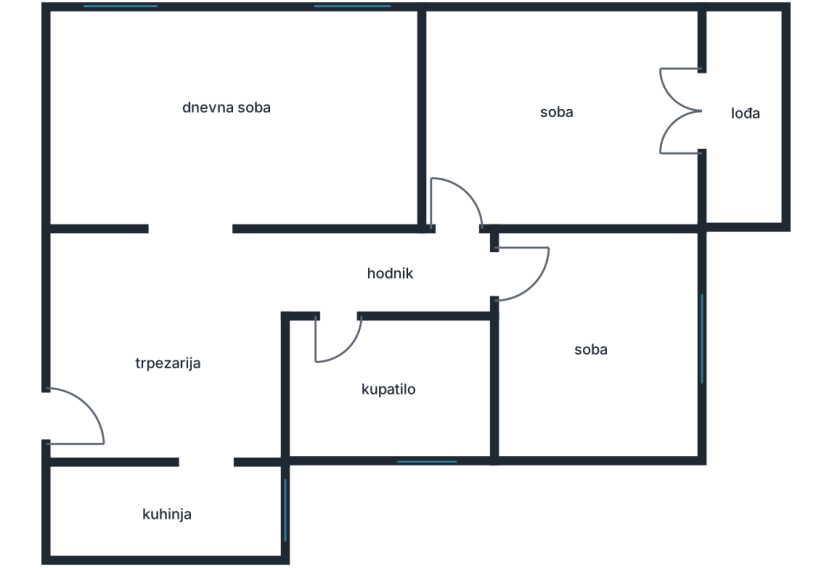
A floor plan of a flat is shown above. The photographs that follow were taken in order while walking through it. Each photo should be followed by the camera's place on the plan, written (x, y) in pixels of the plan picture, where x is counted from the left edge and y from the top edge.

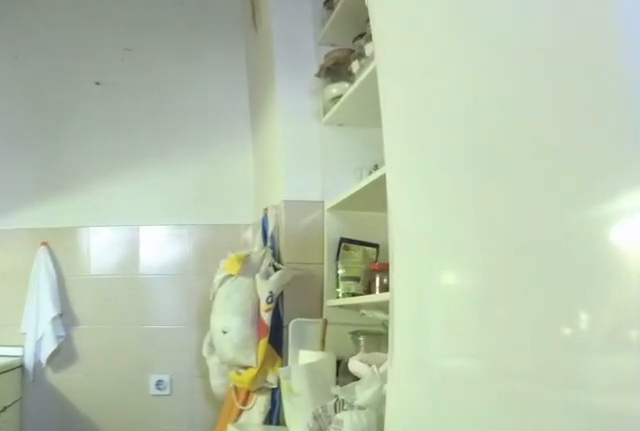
(186, 498)
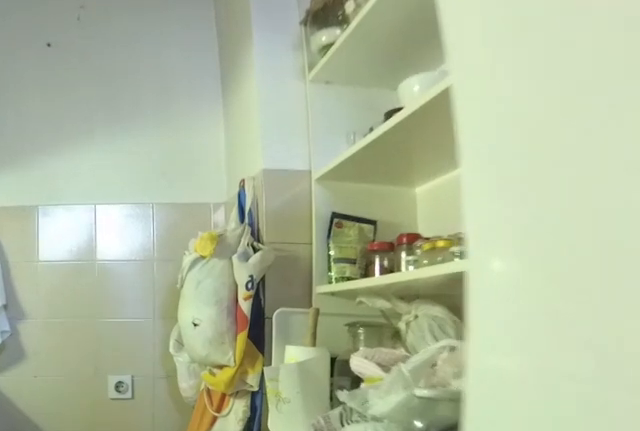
(170, 500)
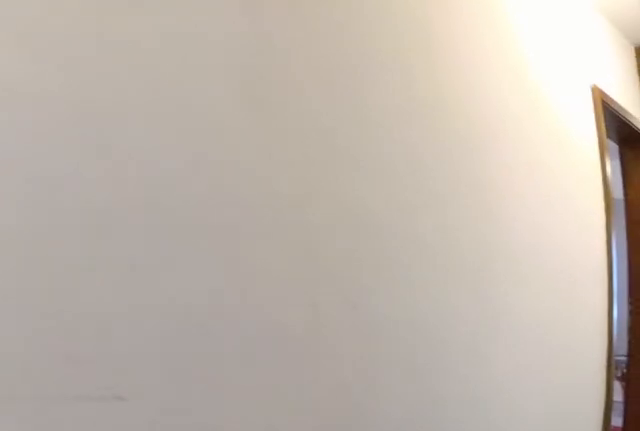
(227, 353)
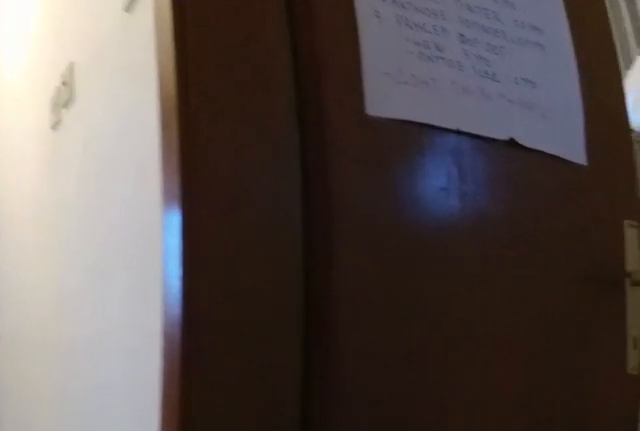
(283, 274)
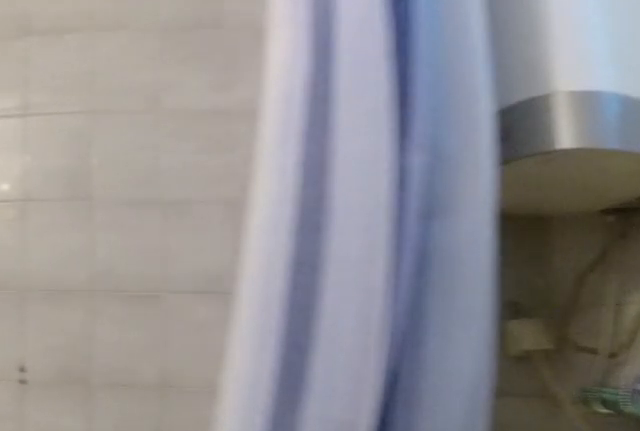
(392, 400)
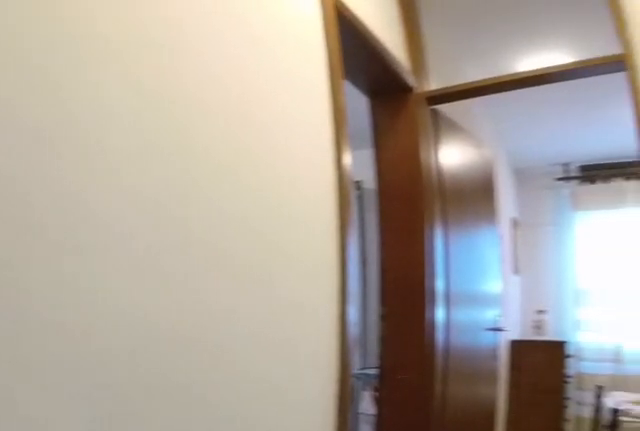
(332, 292)
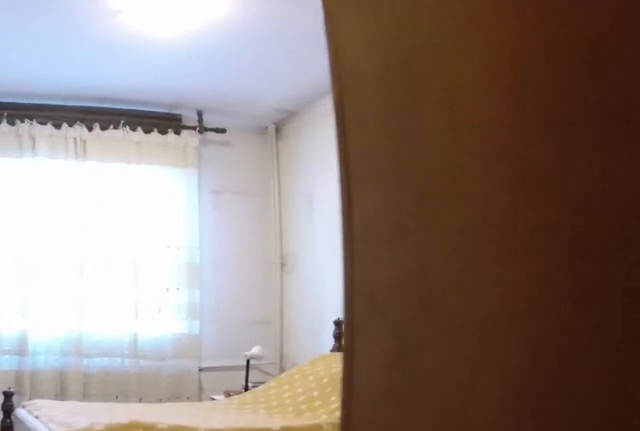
(434, 280)
